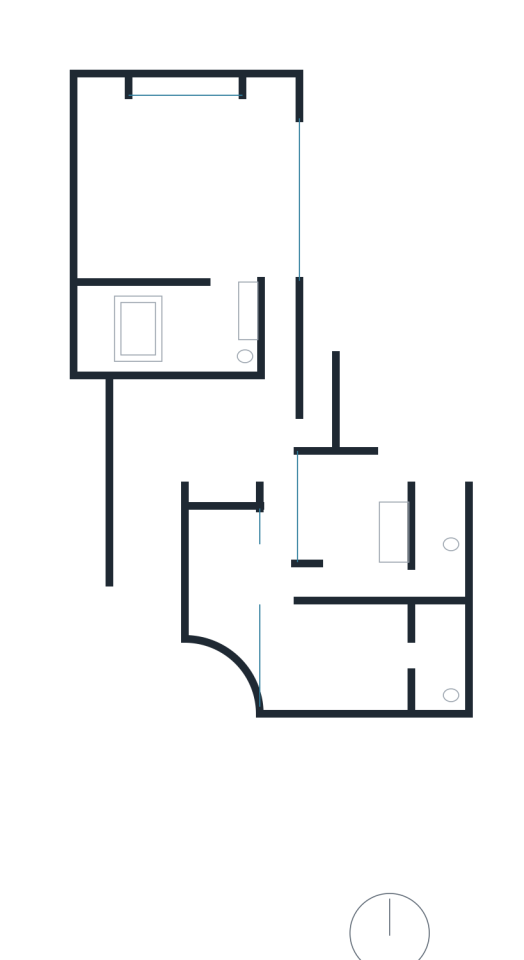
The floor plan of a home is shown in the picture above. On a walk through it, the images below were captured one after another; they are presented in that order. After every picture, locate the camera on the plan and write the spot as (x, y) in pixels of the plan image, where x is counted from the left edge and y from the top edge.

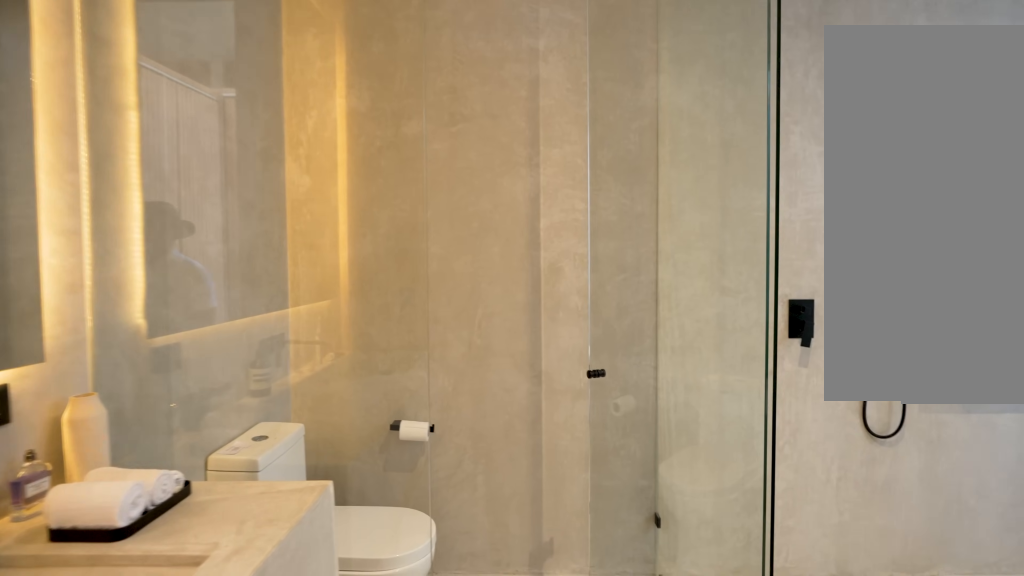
(224, 302)
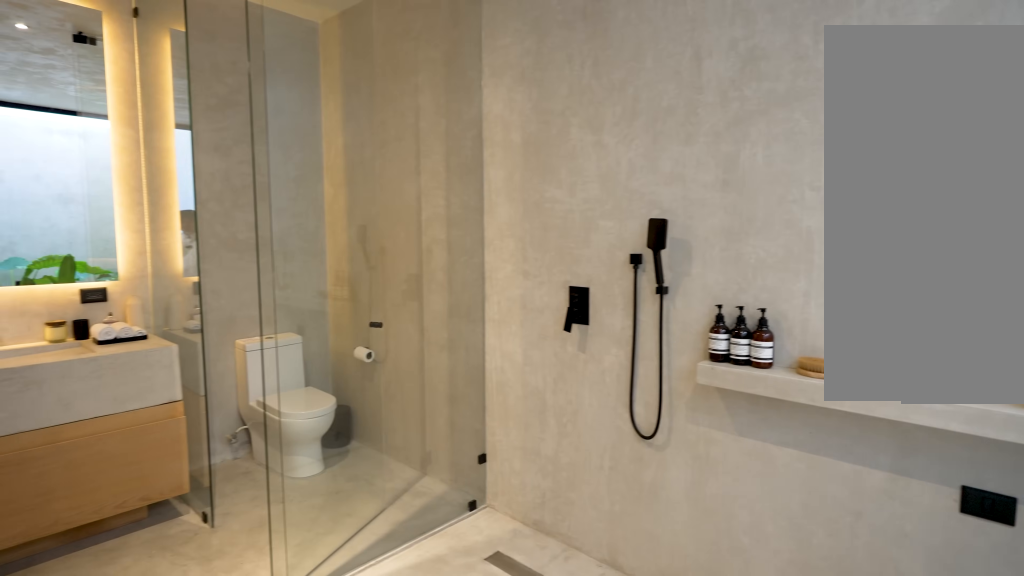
(186, 315)
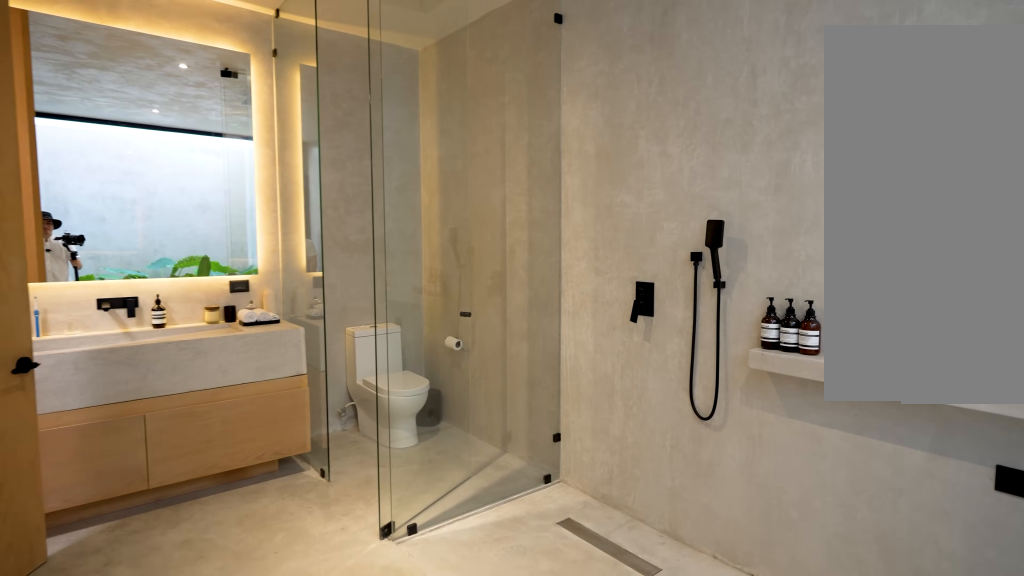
(173, 317)
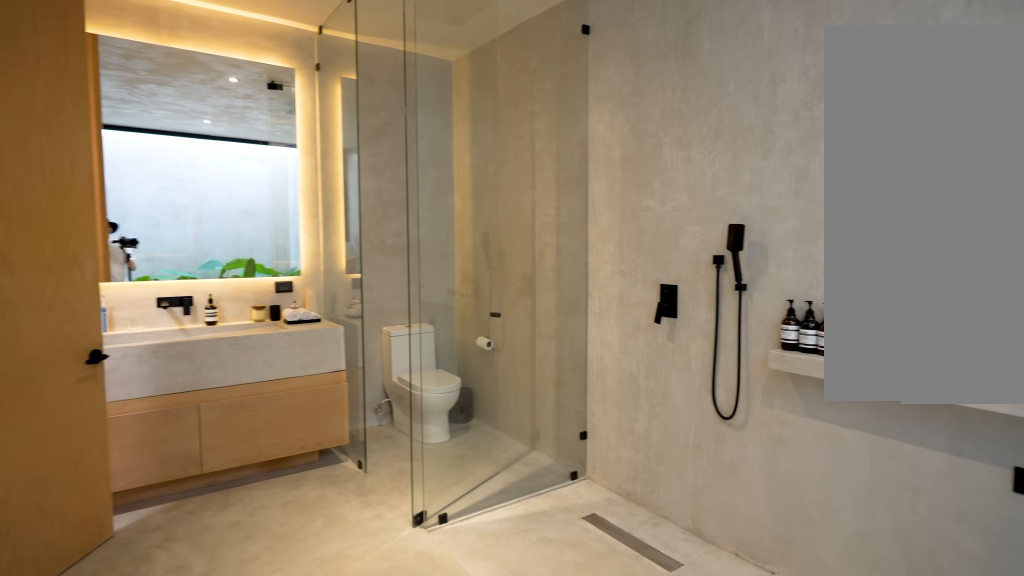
(168, 317)
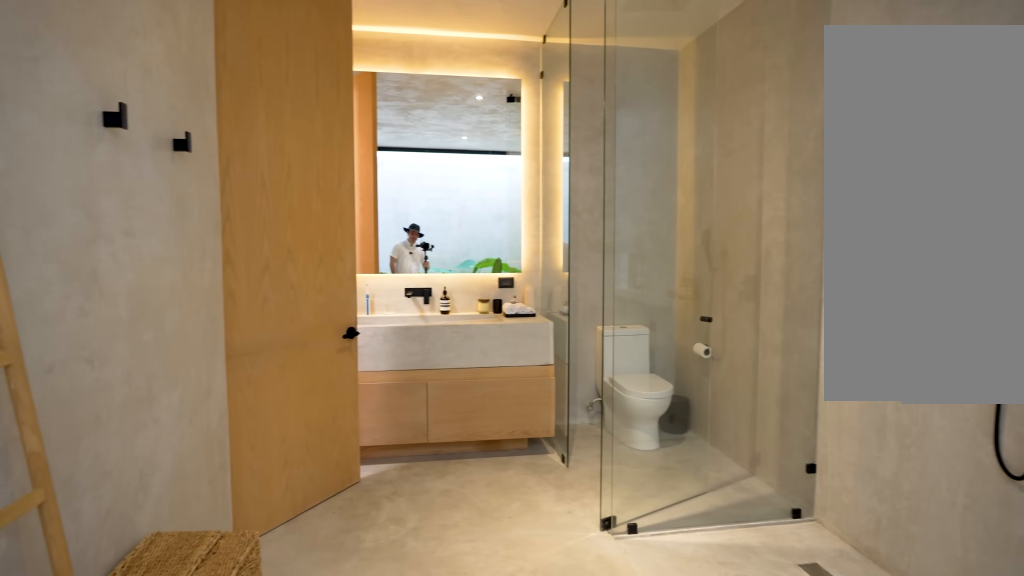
(154, 314)
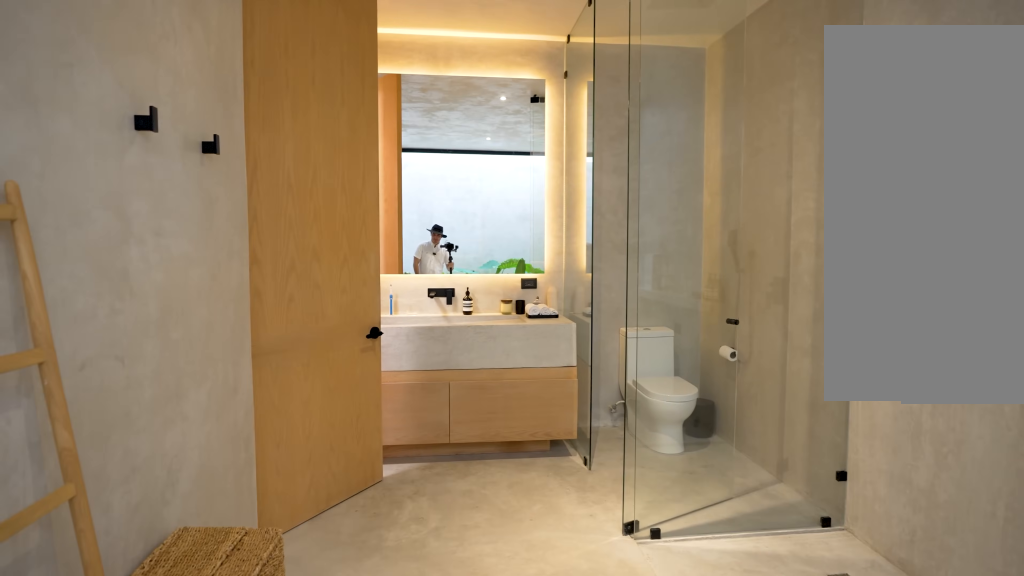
(154, 314)
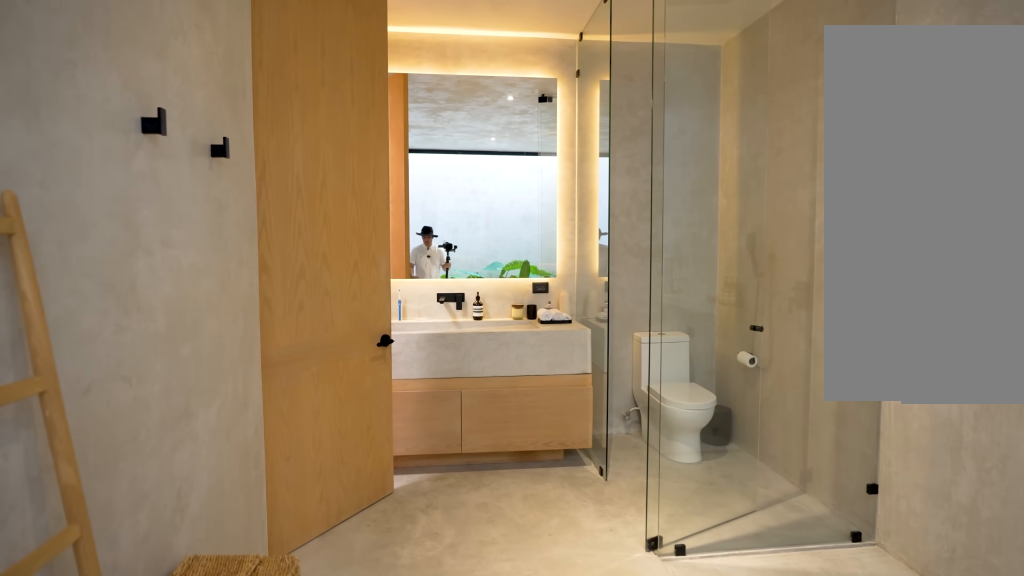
(150, 312)
